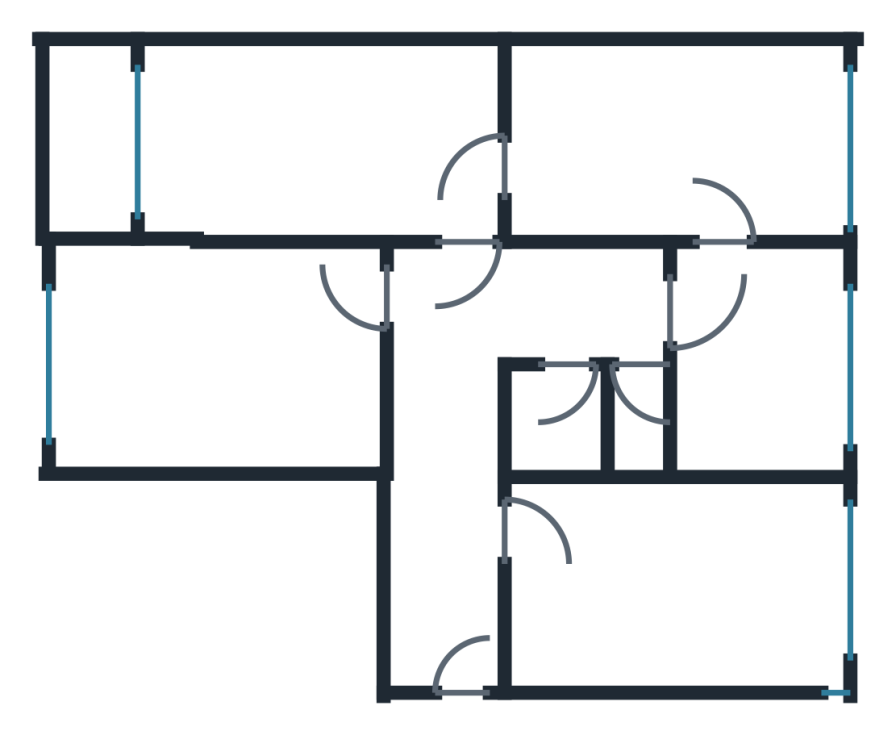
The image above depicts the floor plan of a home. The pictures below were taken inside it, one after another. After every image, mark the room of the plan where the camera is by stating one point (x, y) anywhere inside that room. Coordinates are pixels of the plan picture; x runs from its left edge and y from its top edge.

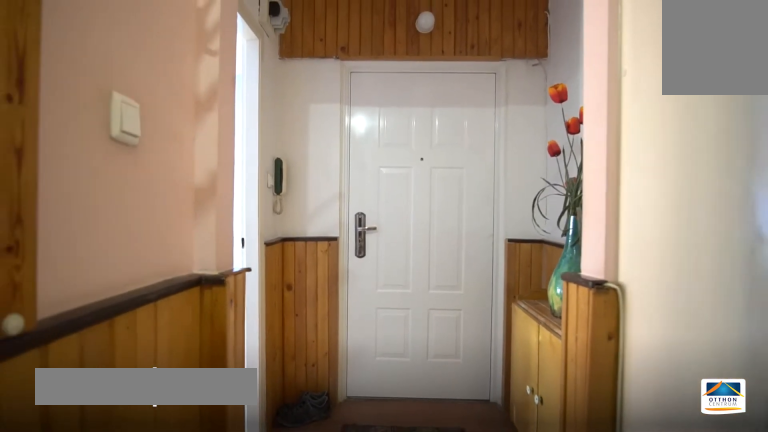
(448, 557)
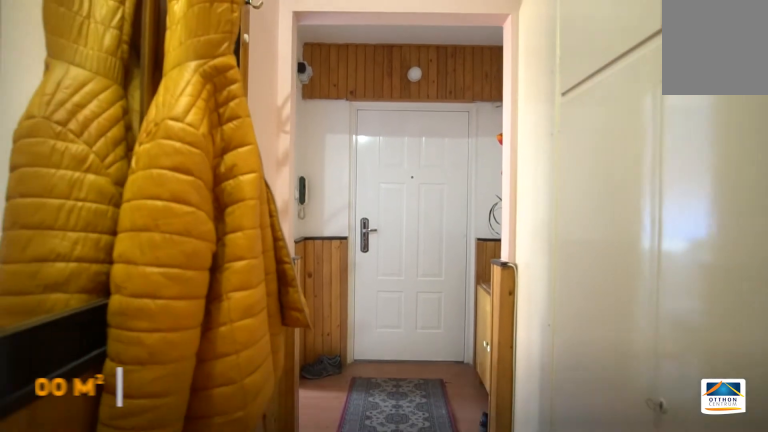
(448, 557)
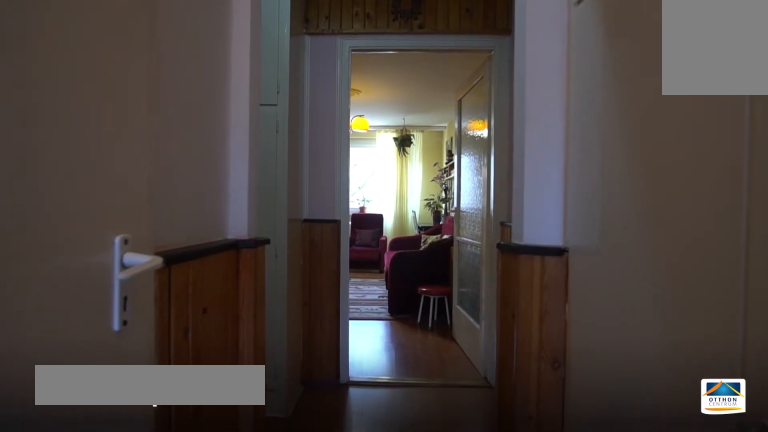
(577, 299)
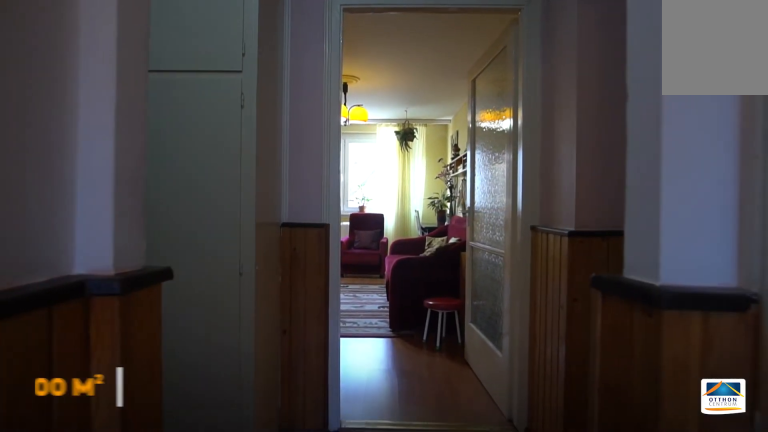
(577, 299)
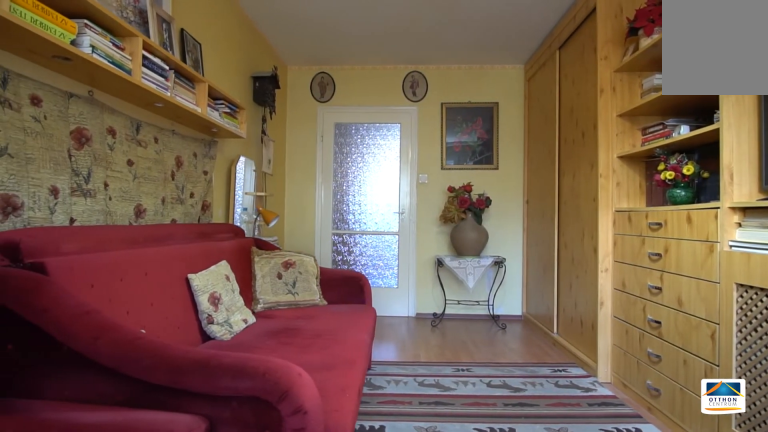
(203, 351)
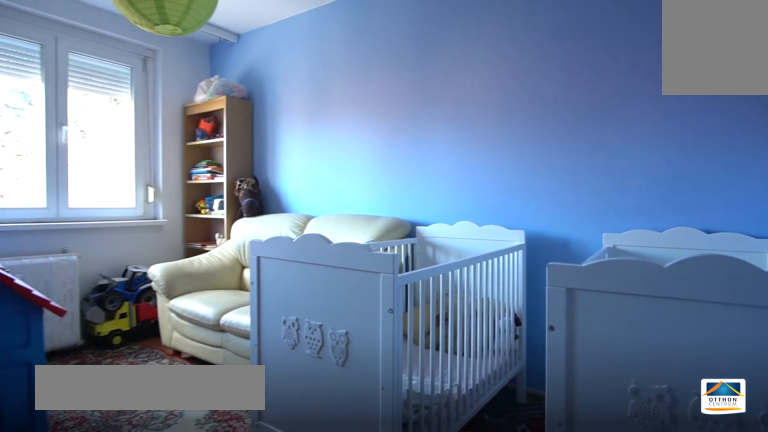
(693, 583)
